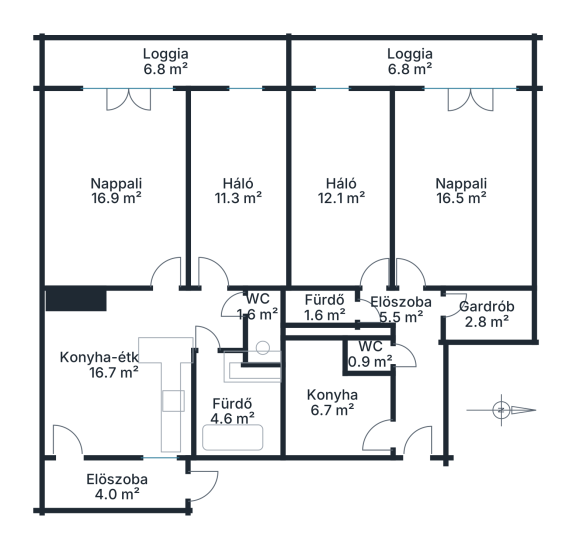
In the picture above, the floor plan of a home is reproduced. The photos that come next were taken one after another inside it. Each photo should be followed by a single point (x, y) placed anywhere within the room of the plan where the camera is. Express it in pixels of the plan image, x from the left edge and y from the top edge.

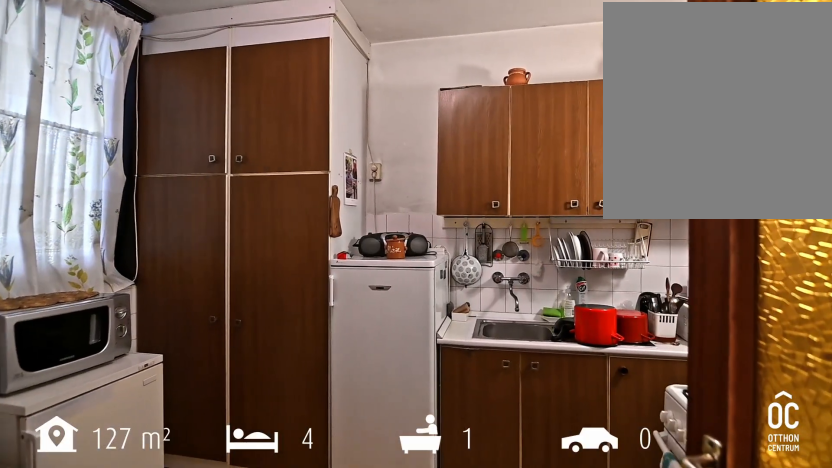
(327, 406)
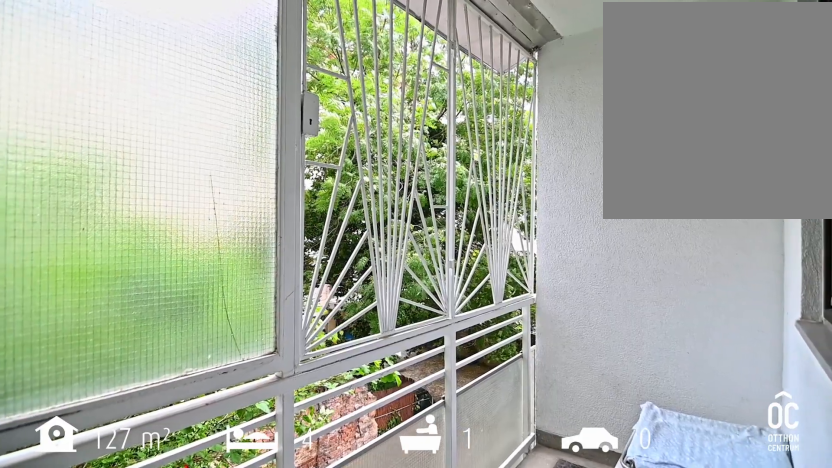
(189, 58)
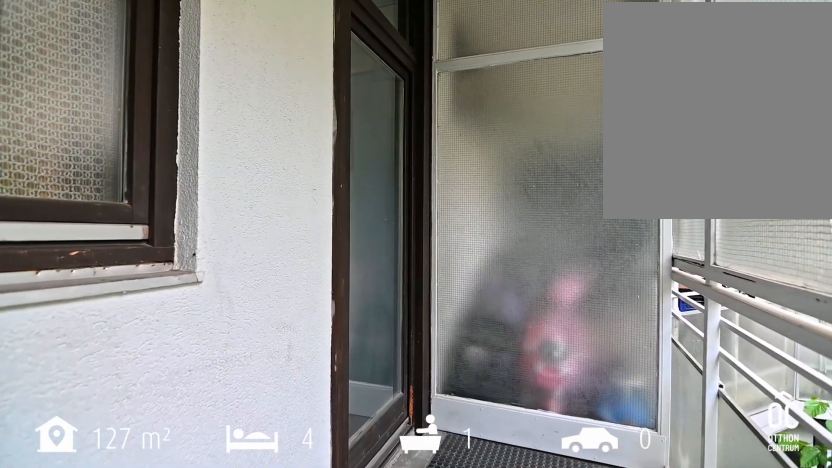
(189, 59)
